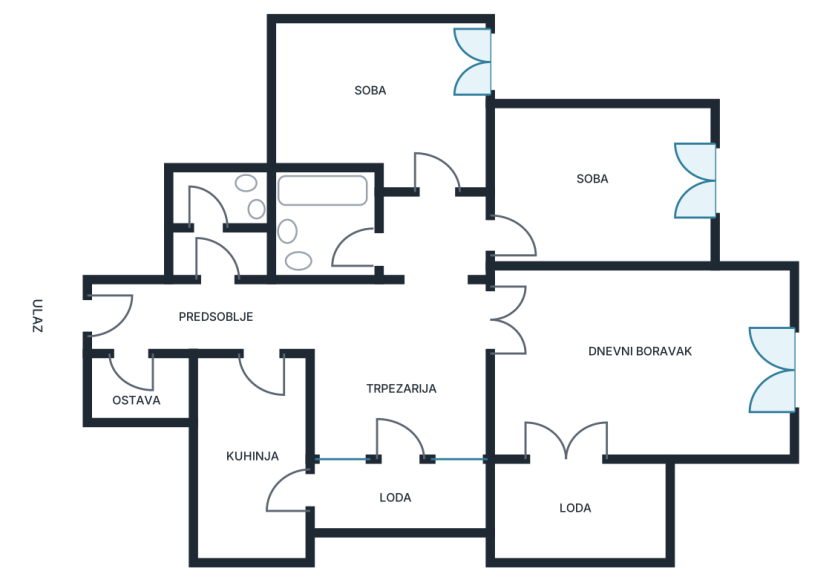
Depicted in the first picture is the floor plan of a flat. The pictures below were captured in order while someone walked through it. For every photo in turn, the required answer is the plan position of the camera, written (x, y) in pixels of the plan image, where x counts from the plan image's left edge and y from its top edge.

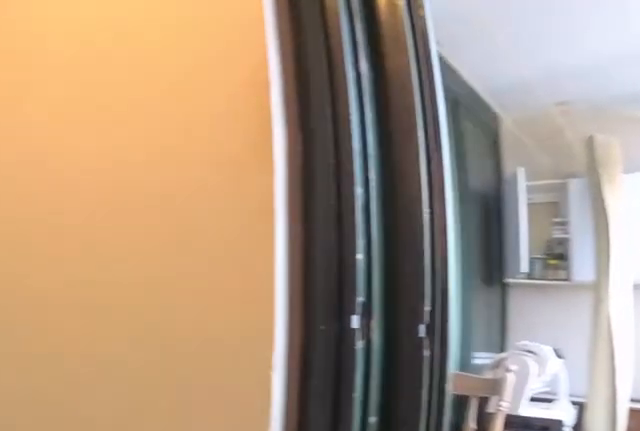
(269, 524)
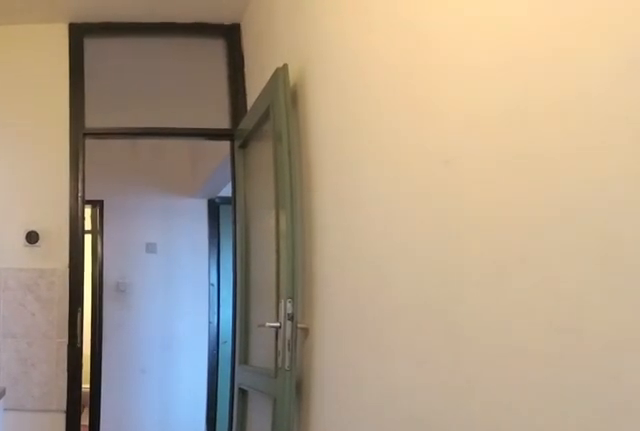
(256, 539)
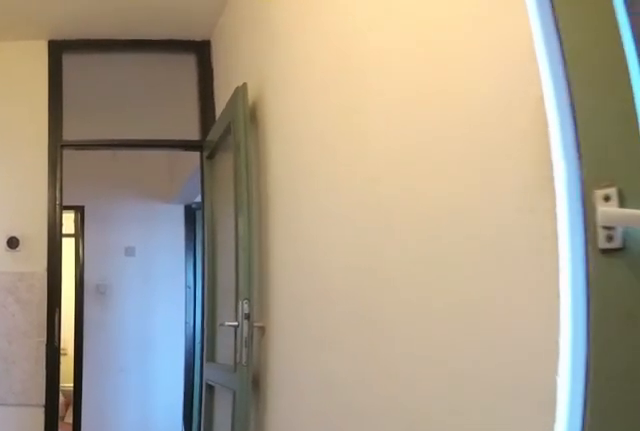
(257, 542)
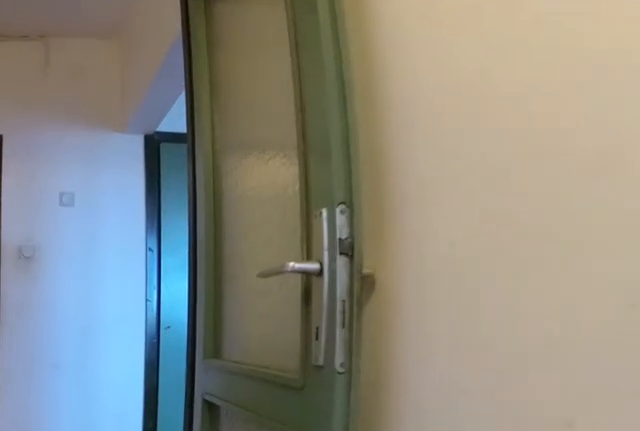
(261, 468)
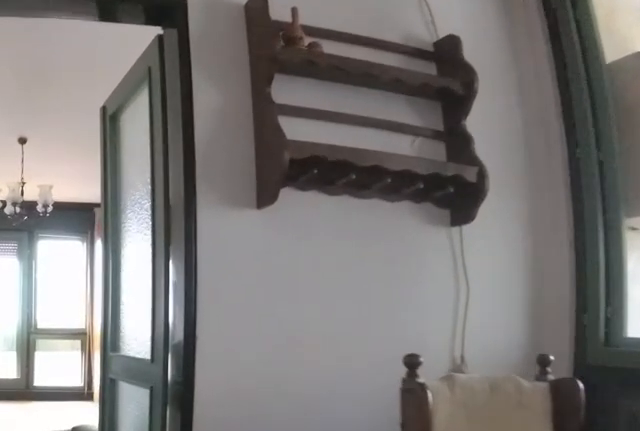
(351, 315)
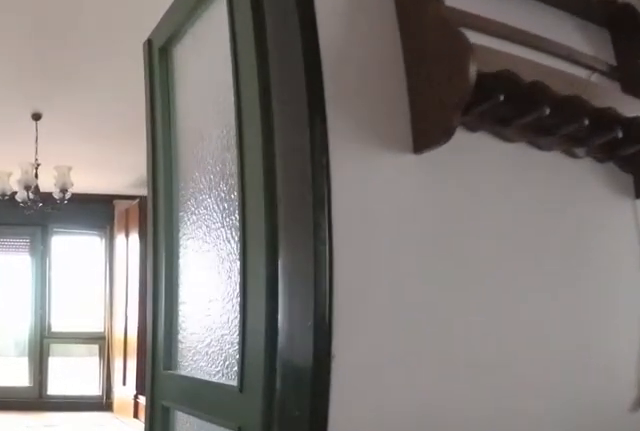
(374, 317)
